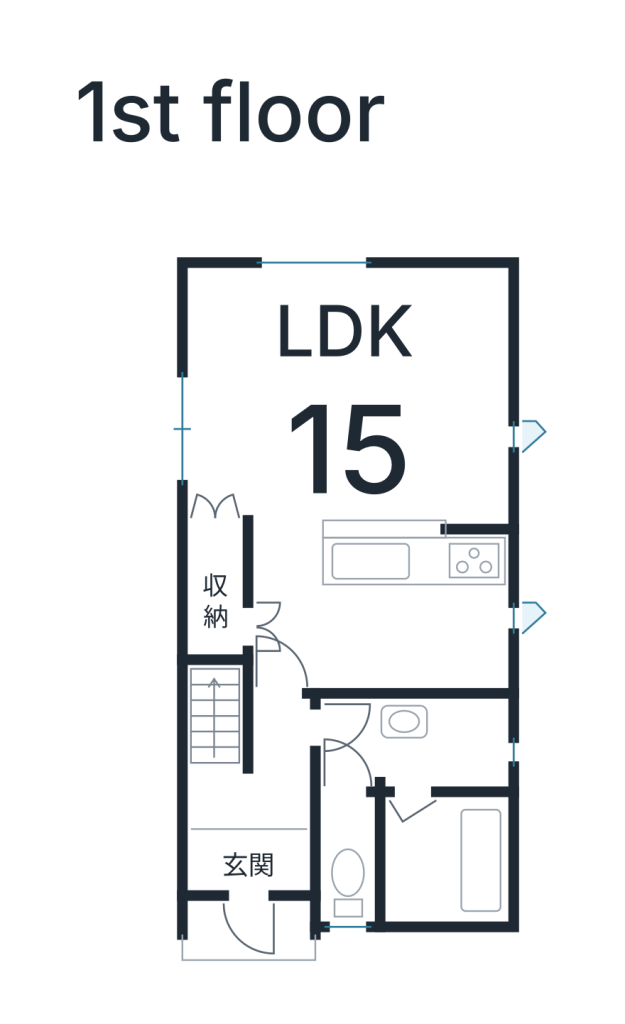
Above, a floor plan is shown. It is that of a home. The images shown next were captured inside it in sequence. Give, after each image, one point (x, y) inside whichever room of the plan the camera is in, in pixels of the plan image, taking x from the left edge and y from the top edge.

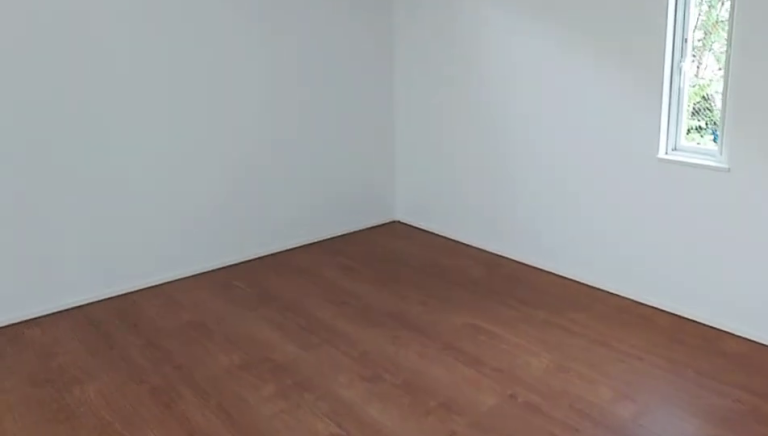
(350, 400)
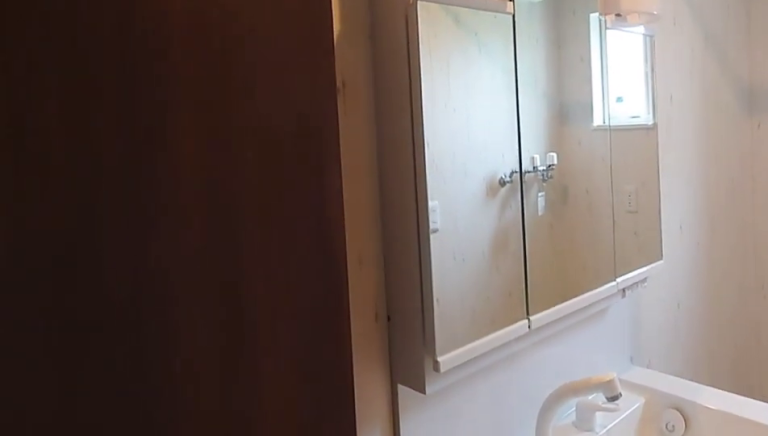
(407, 737)
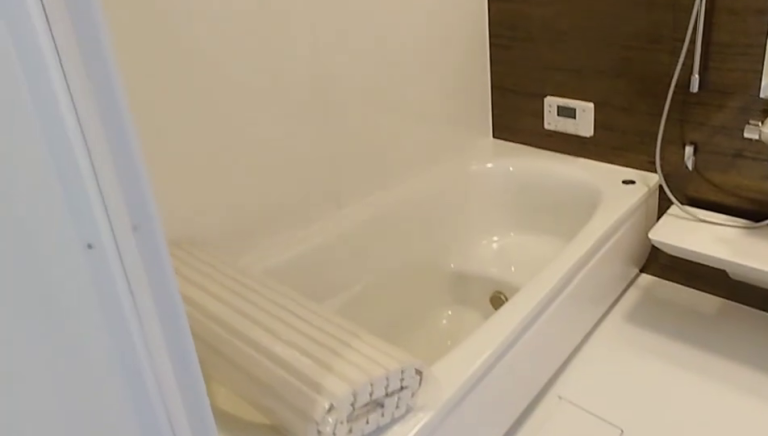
(436, 860)
